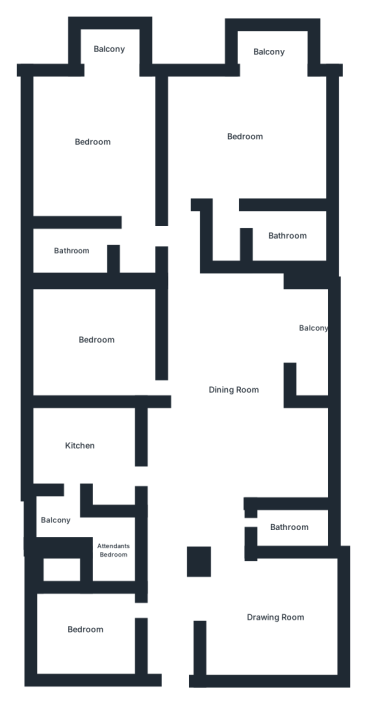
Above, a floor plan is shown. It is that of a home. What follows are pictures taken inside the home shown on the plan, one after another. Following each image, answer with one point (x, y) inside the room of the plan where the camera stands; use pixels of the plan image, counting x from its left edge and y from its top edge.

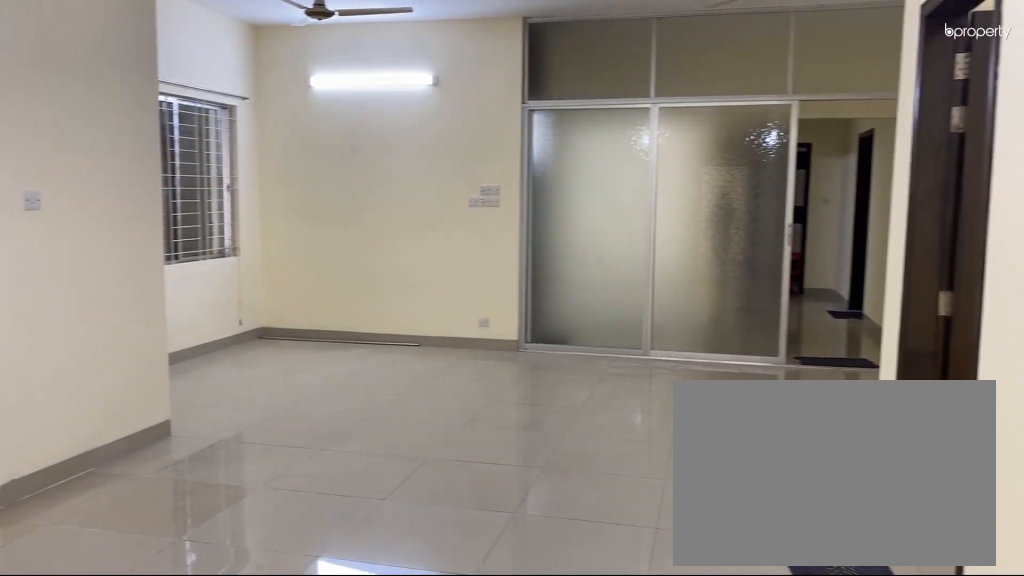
(232, 390)
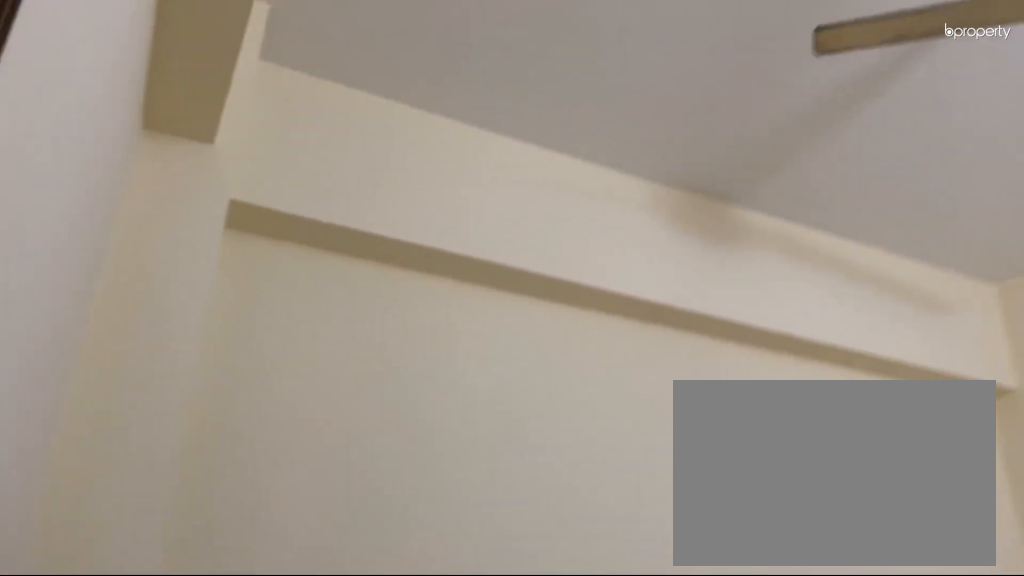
(84, 628)
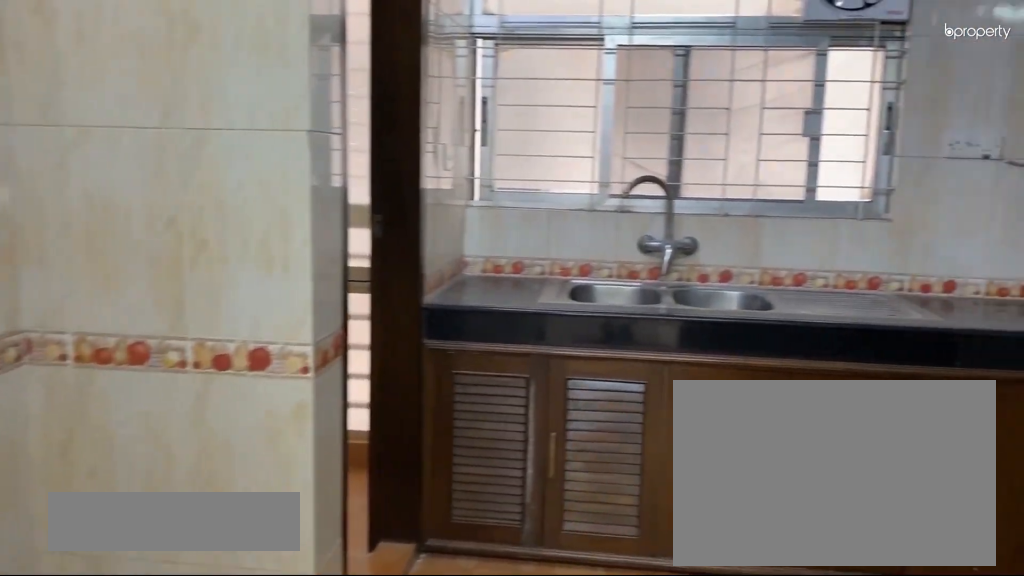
(81, 444)
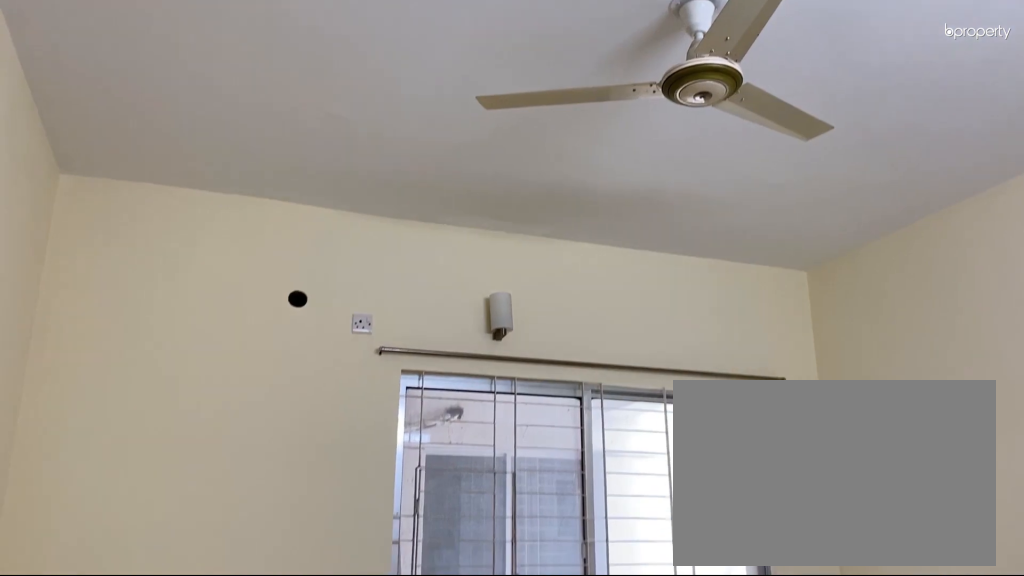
(97, 340)
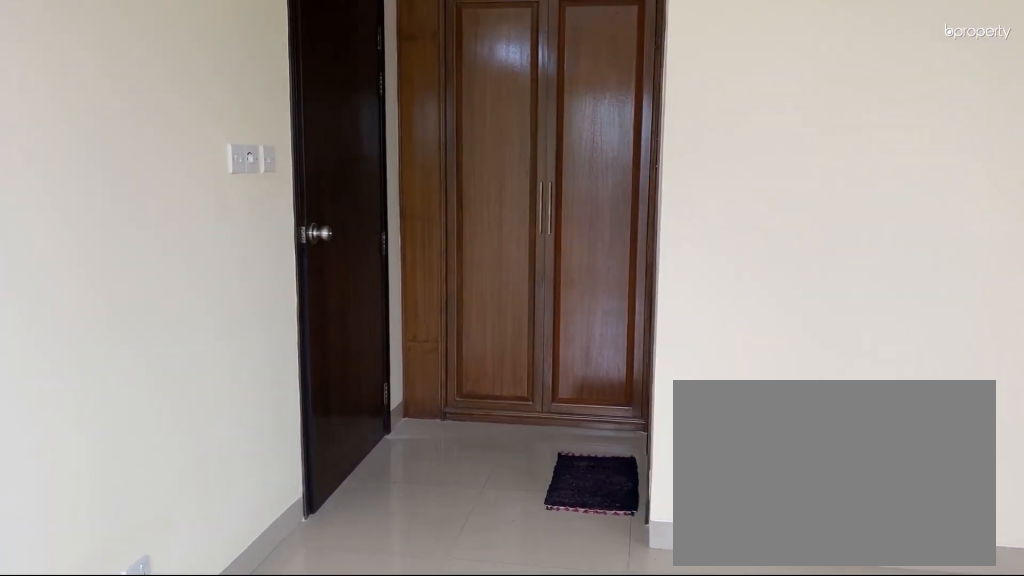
(92, 146)
